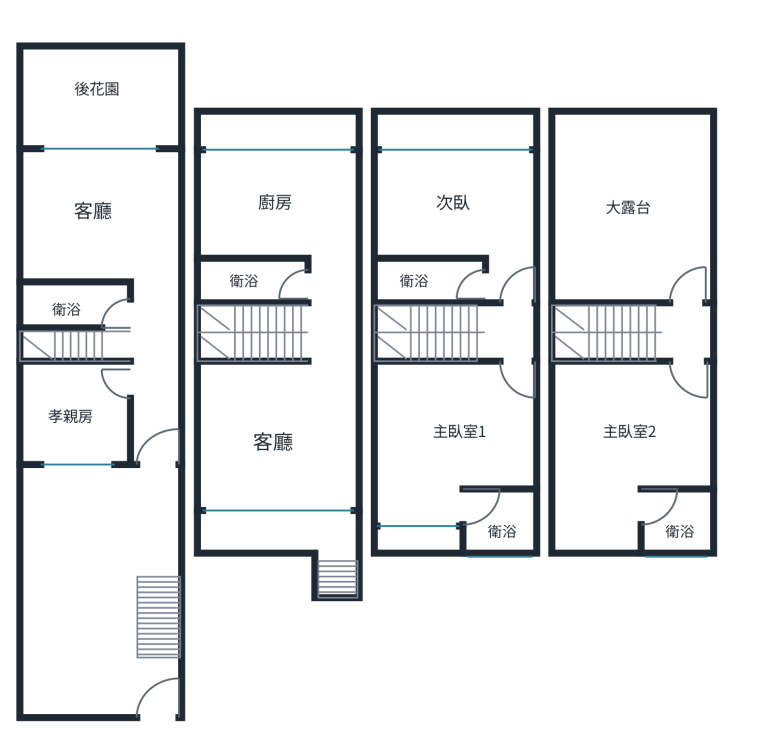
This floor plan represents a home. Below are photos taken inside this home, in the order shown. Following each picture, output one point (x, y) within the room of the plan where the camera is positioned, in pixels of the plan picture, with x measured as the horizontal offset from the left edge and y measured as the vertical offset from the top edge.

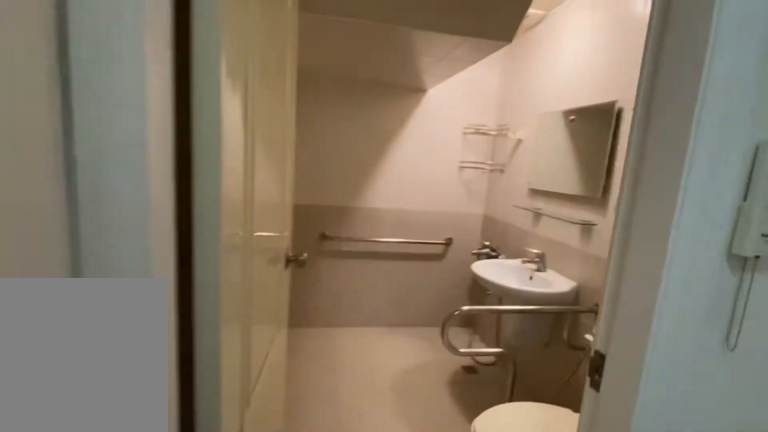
(81, 291)
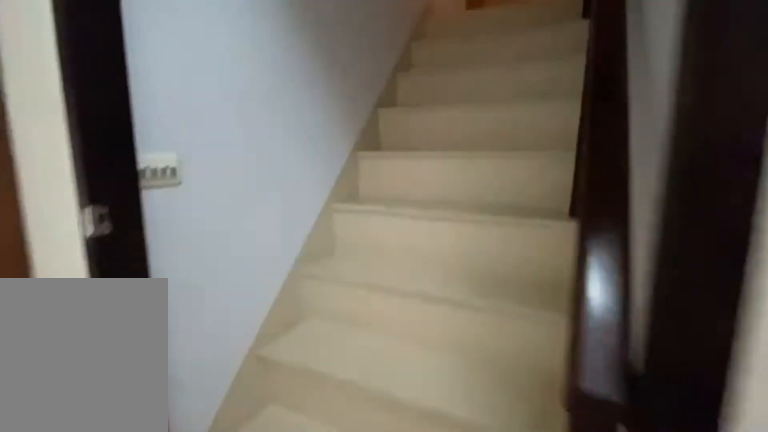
(81, 343)
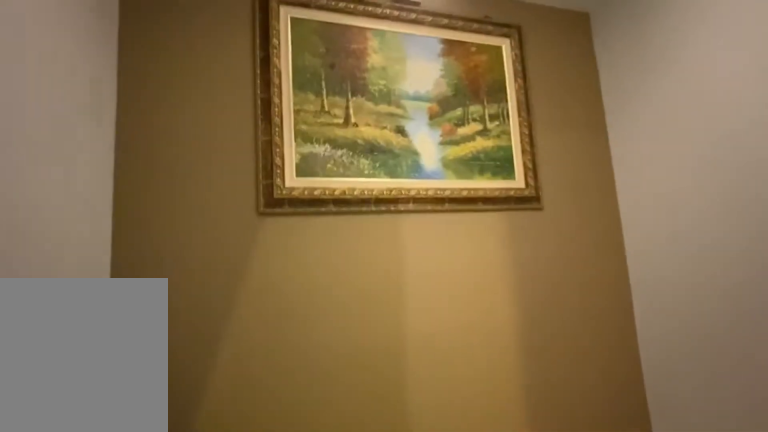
(81, 344)
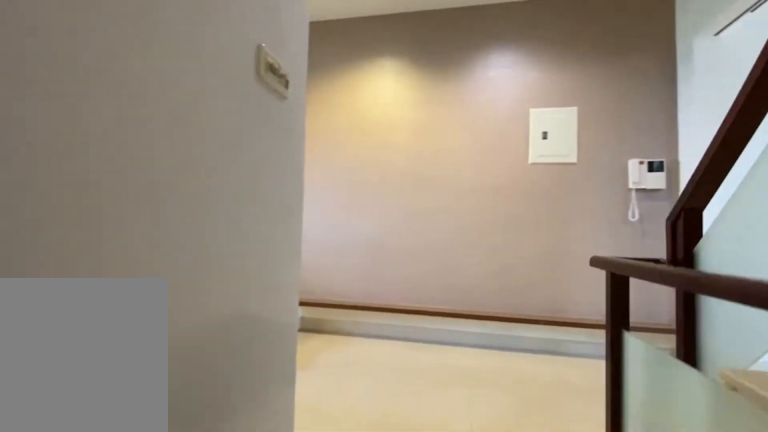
(262, 318)
